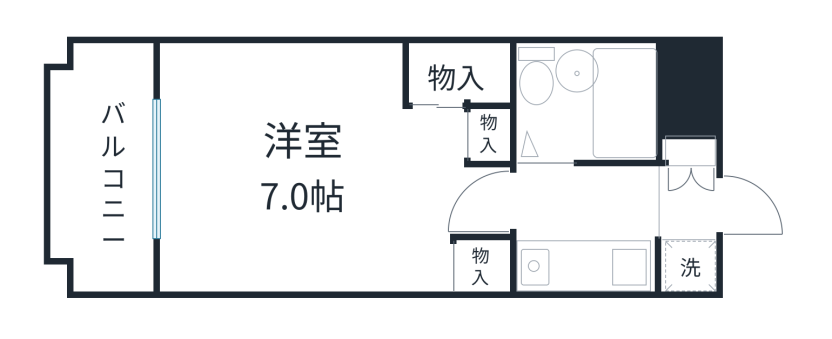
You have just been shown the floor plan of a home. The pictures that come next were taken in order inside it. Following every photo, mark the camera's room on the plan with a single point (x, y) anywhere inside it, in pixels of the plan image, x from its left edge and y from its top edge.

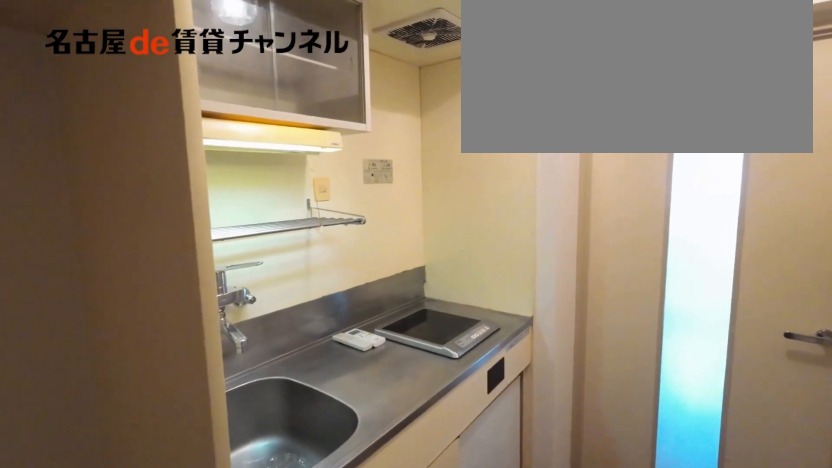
(583, 267)
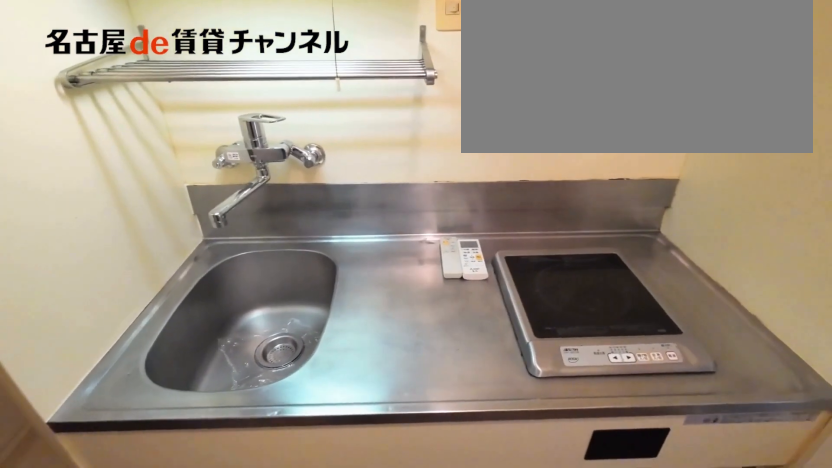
(583, 267)
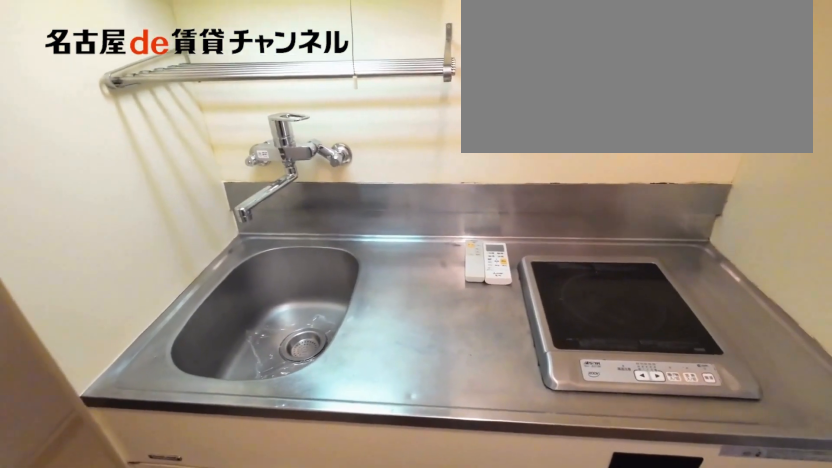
(583, 267)
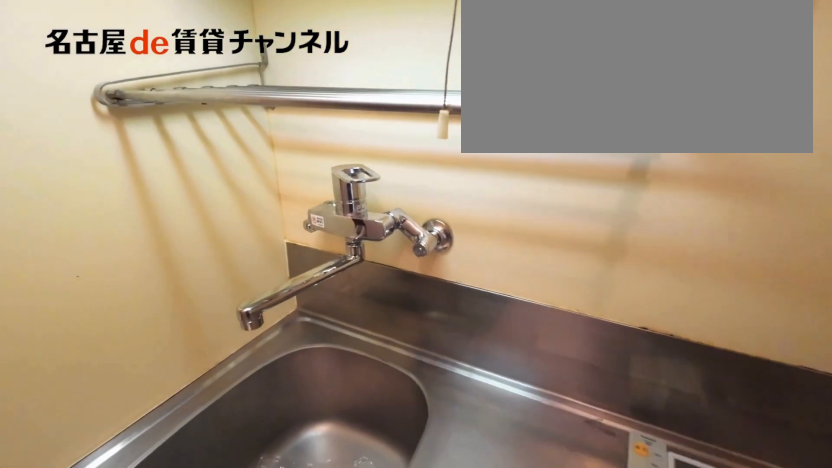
(583, 267)
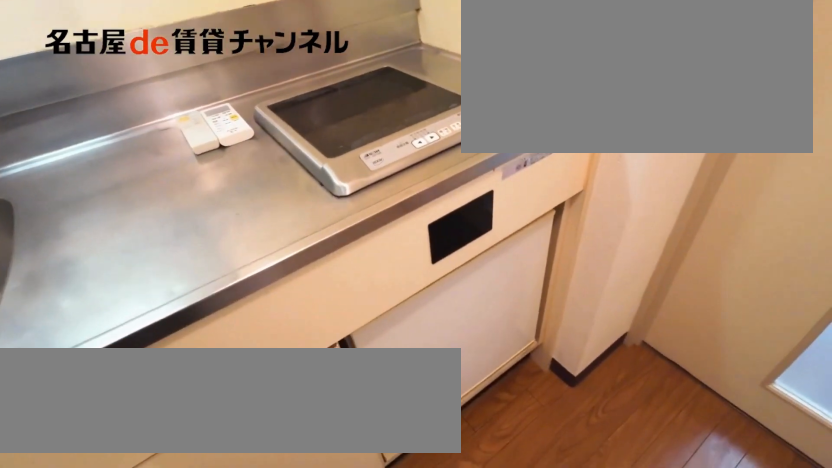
(583, 267)
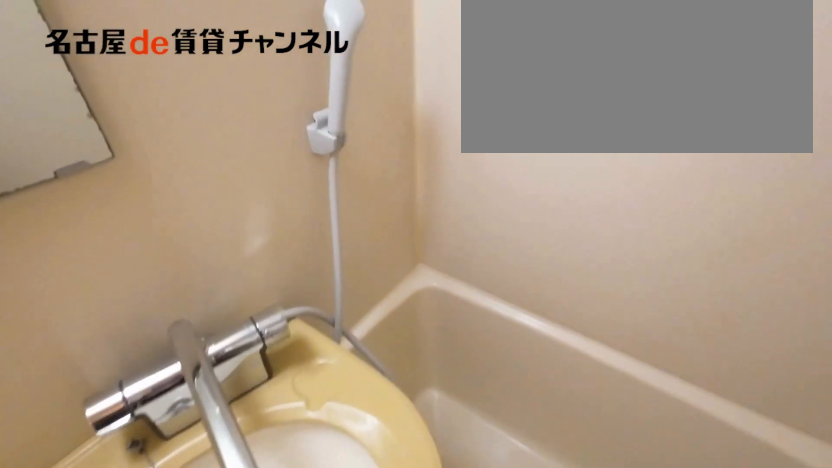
(587, 101)
